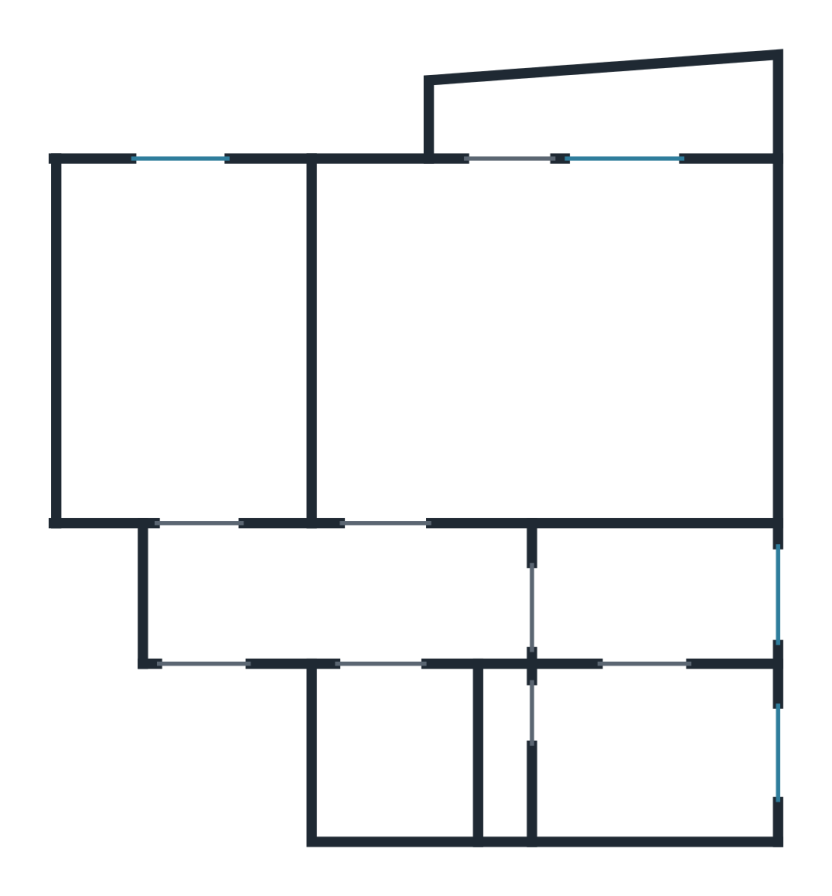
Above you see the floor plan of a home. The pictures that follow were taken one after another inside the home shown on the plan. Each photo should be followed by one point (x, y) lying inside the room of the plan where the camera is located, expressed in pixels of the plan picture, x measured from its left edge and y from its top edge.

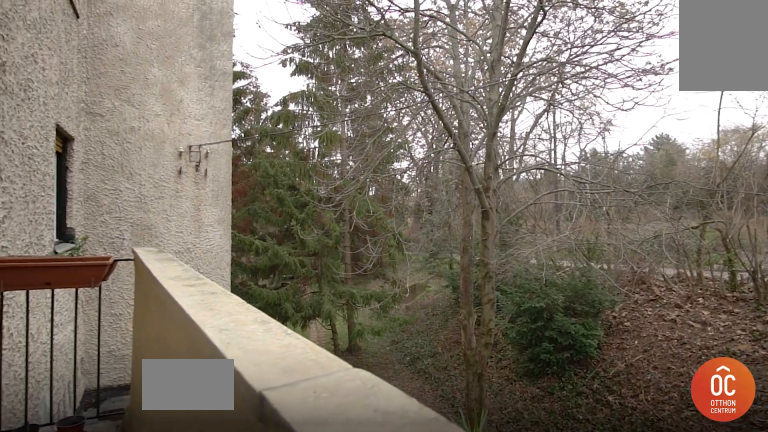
(622, 111)
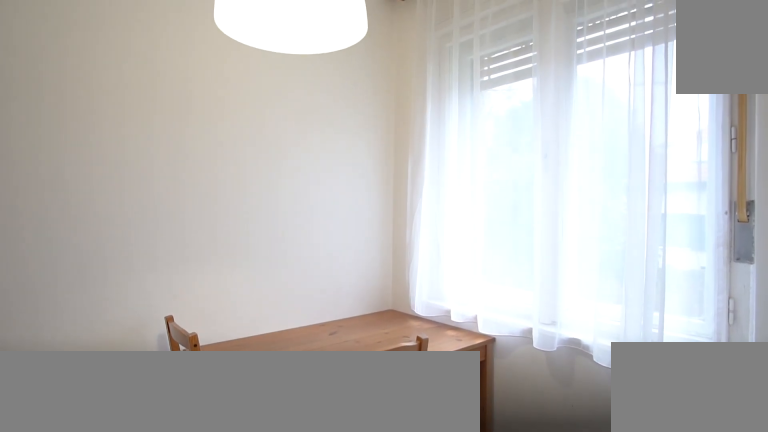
(609, 595)
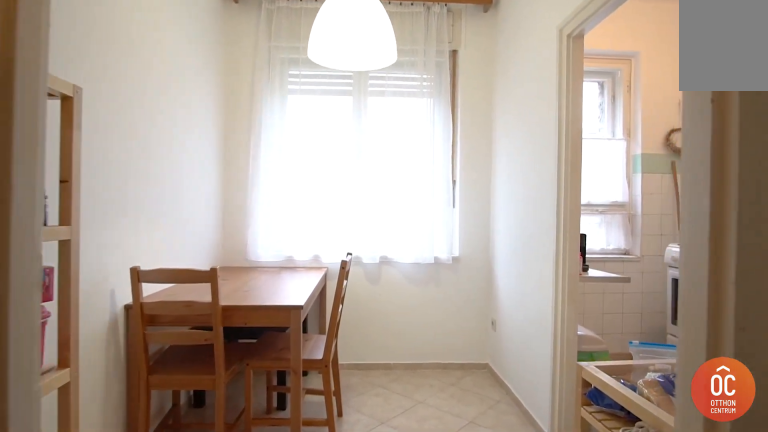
(610, 597)
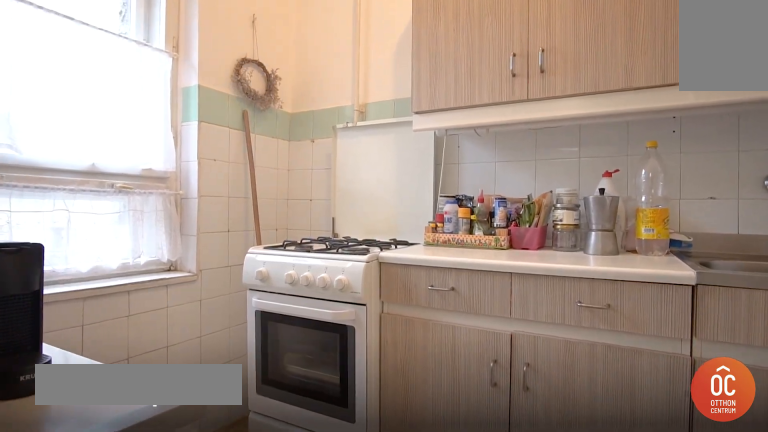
(672, 745)
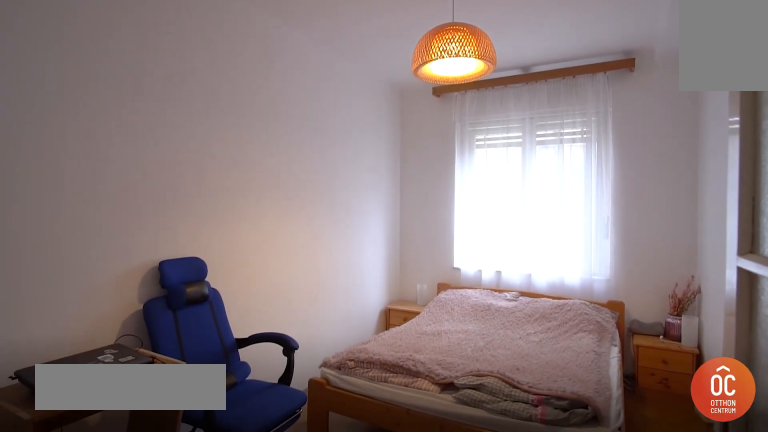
(181, 348)
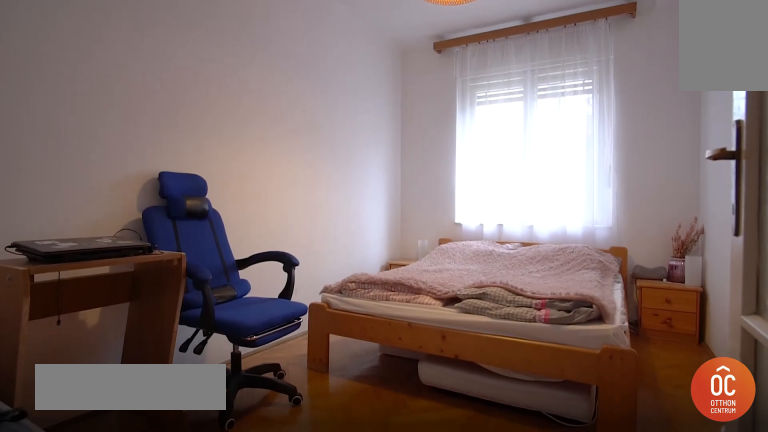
(179, 346)
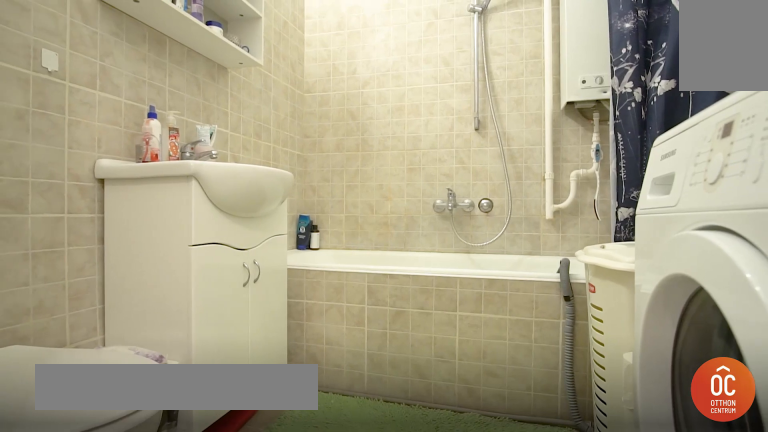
(403, 754)
